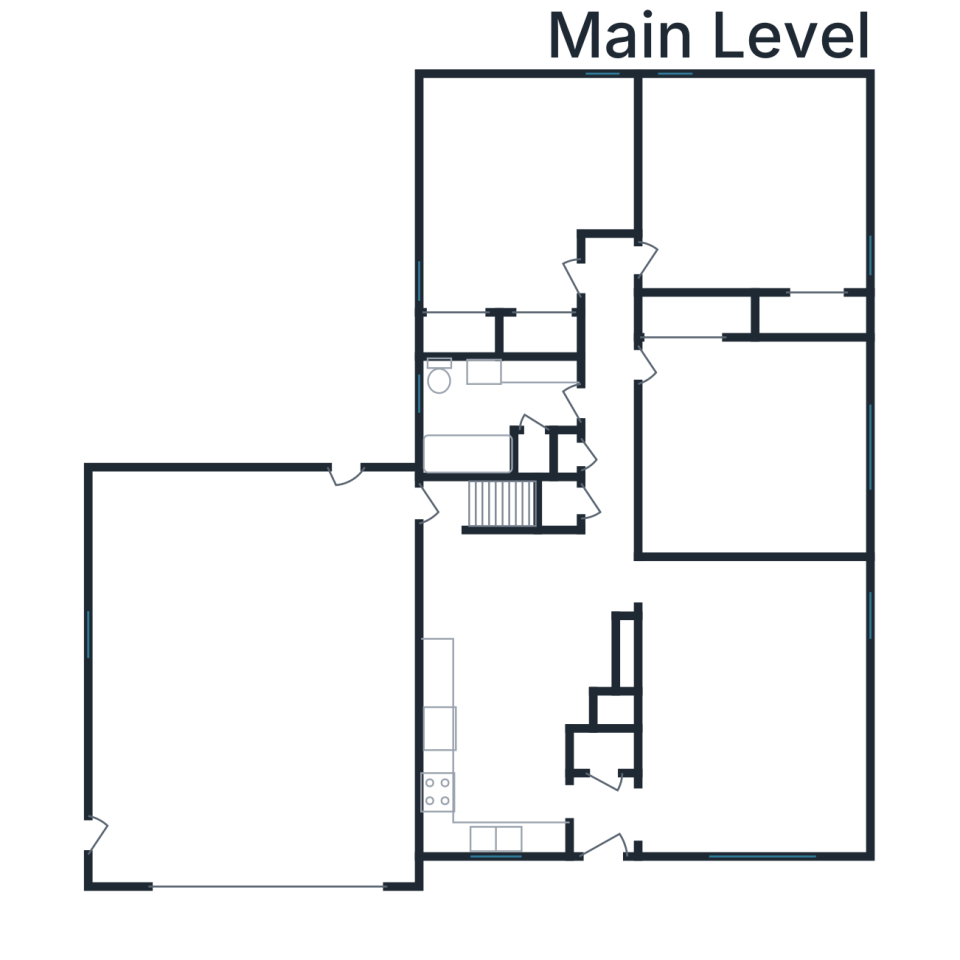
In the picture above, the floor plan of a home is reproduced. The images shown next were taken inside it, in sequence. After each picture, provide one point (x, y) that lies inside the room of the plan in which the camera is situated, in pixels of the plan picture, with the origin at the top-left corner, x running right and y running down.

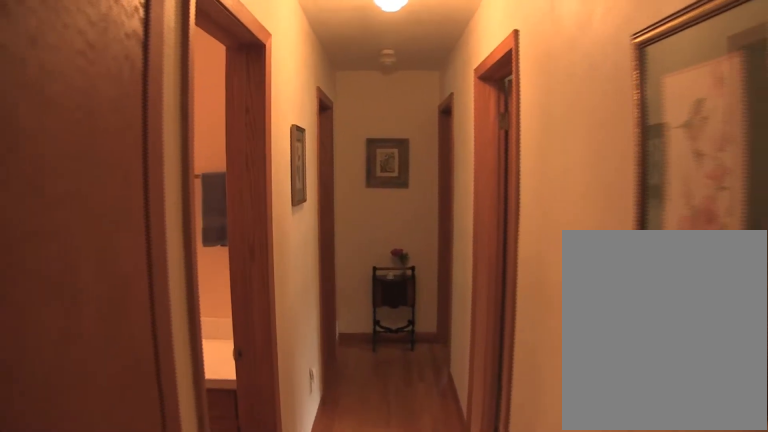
(609, 382)
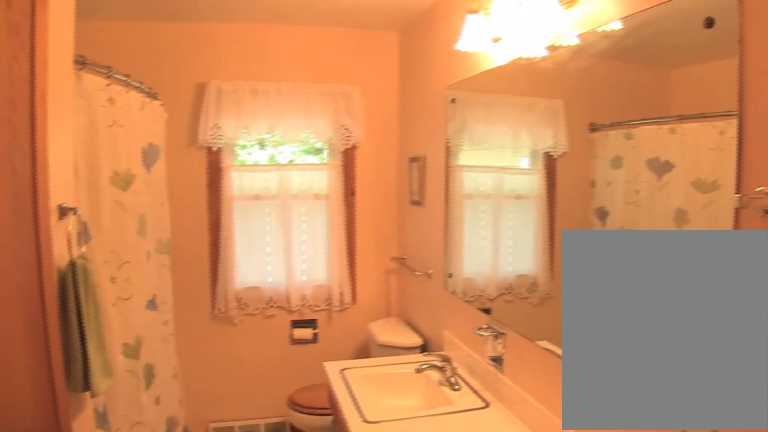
(492, 410)
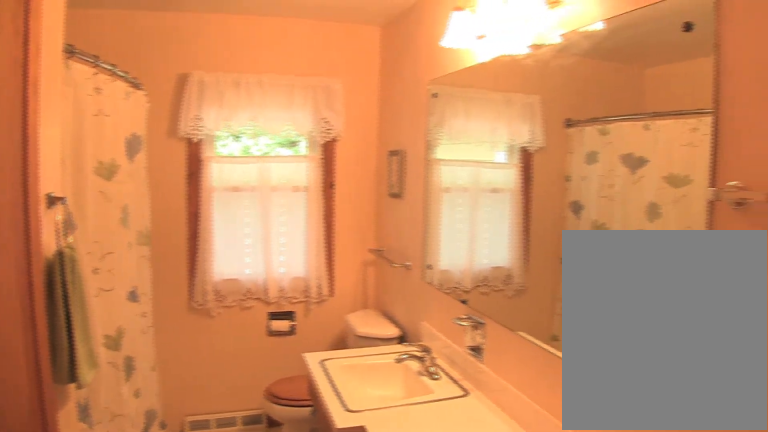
(492, 410)
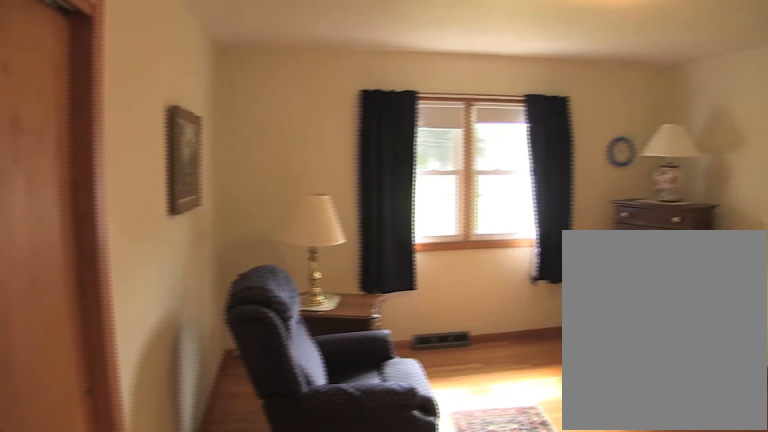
(749, 449)
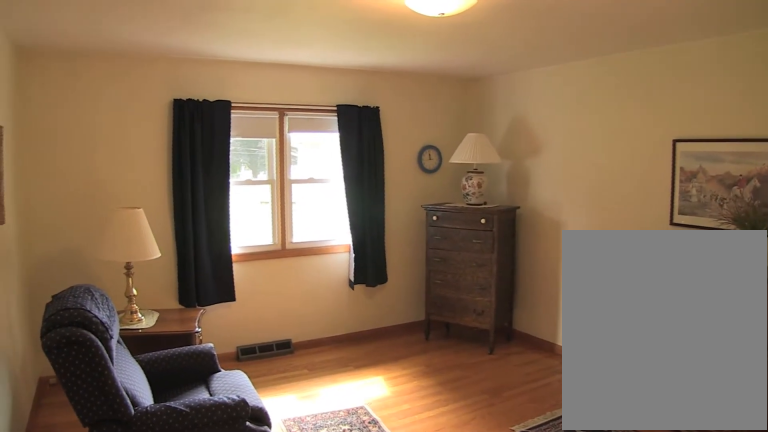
(749, 449)
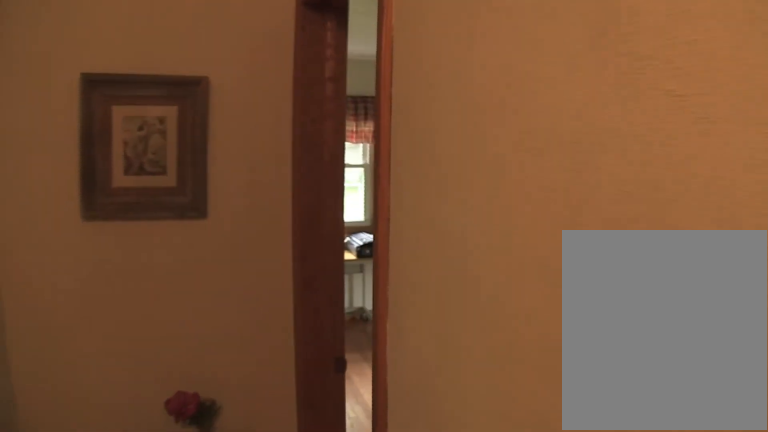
(609, 382)
